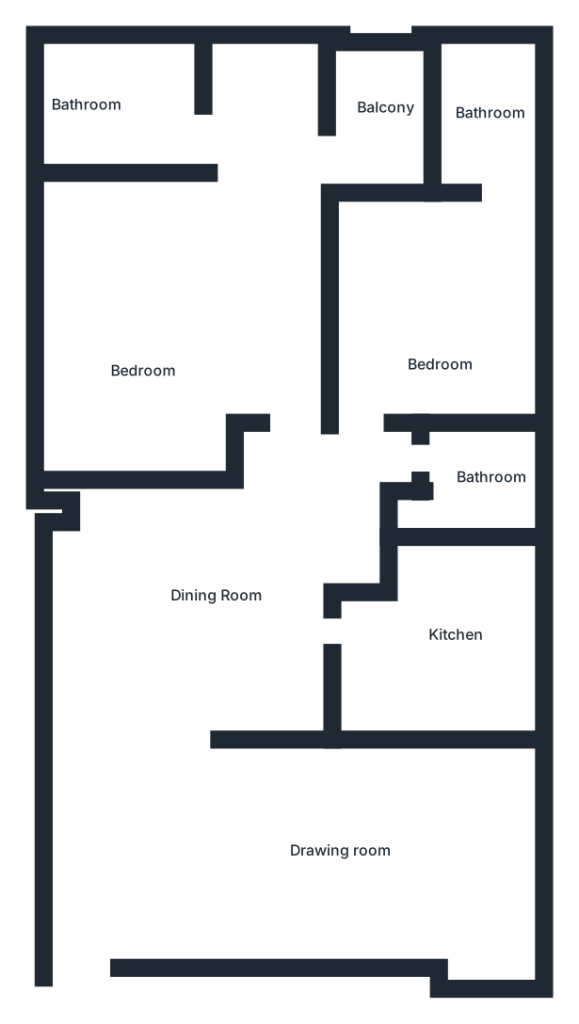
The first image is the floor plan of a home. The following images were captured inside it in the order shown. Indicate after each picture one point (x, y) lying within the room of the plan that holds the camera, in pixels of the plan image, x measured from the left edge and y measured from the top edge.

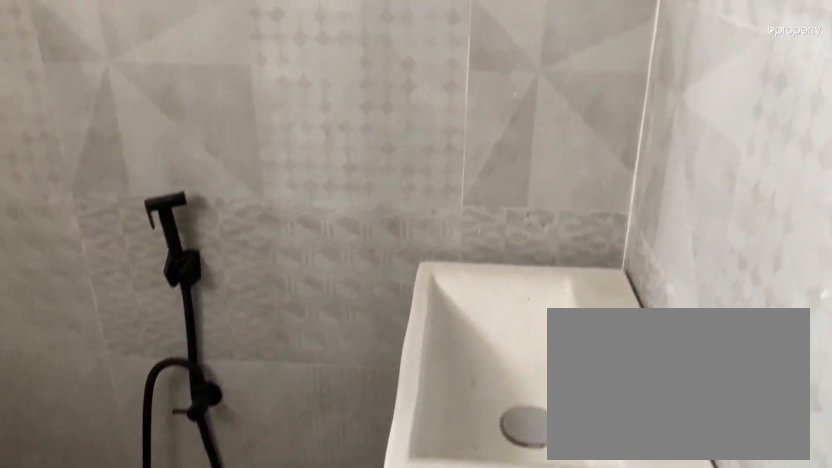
(473, 512)
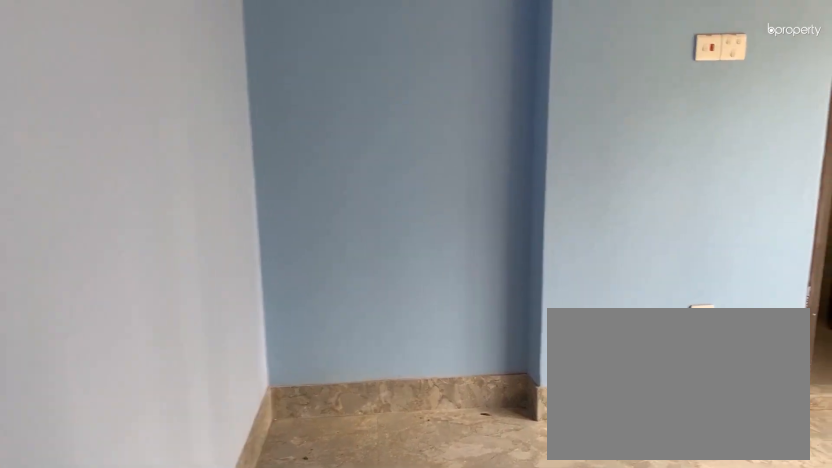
(441, 323)
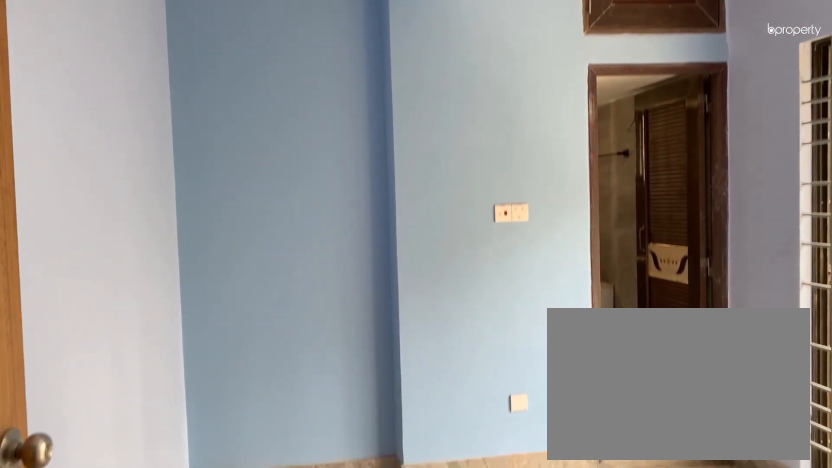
(441, 324)
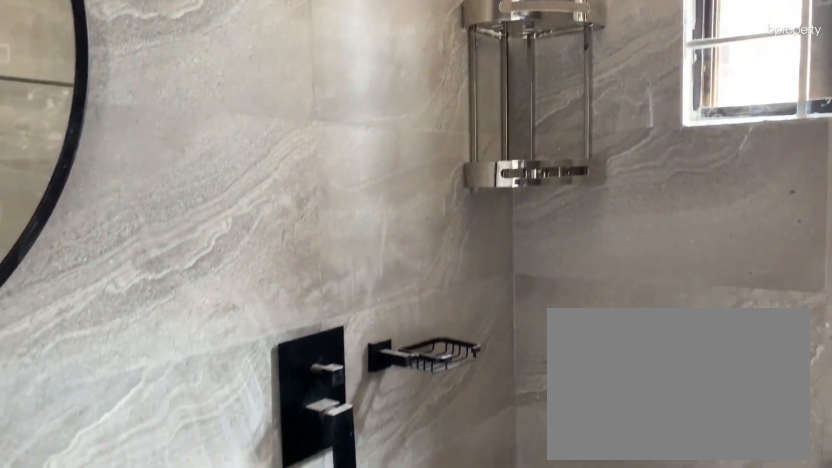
(488, 121)
